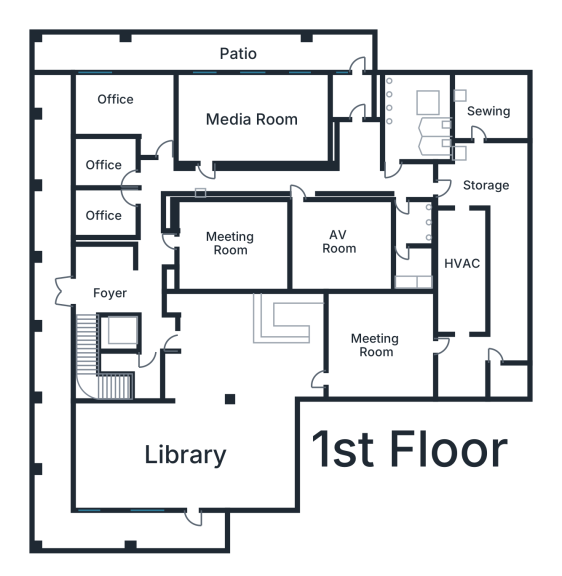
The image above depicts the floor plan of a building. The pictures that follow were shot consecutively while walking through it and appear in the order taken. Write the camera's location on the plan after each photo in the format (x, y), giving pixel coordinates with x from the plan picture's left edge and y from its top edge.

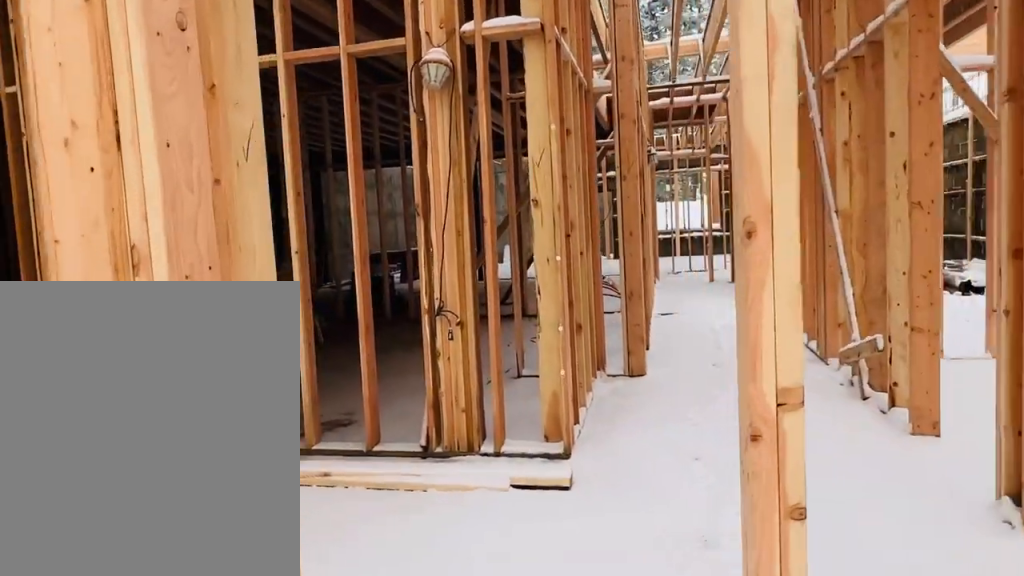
(144, 125)
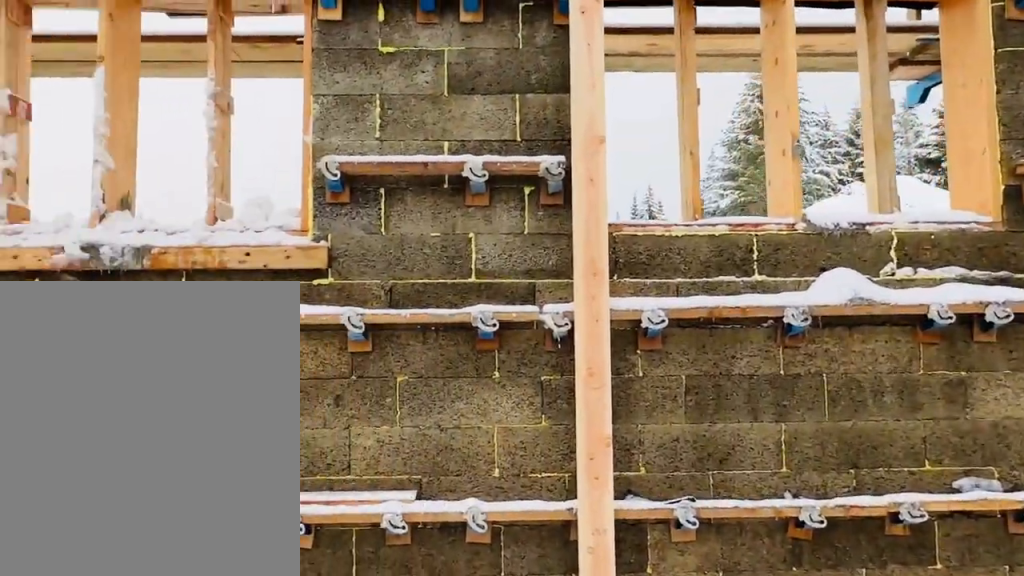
(312, 119)
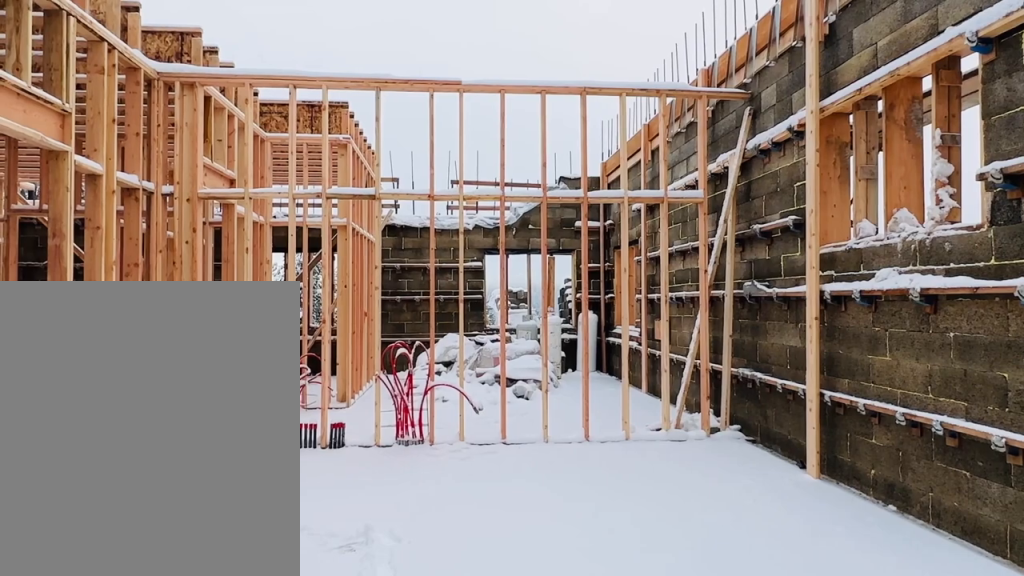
(314, 116)
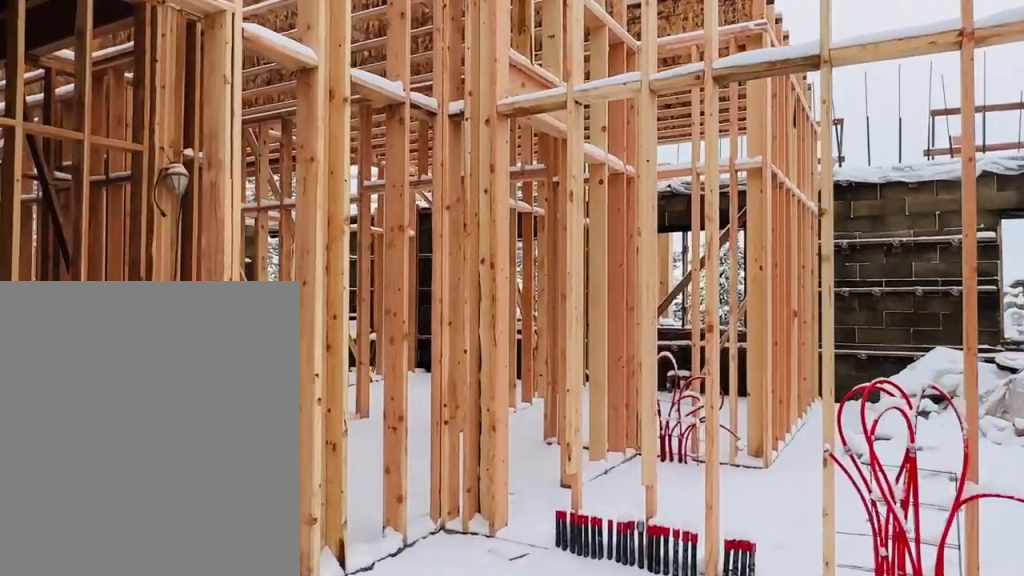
(246, 123)
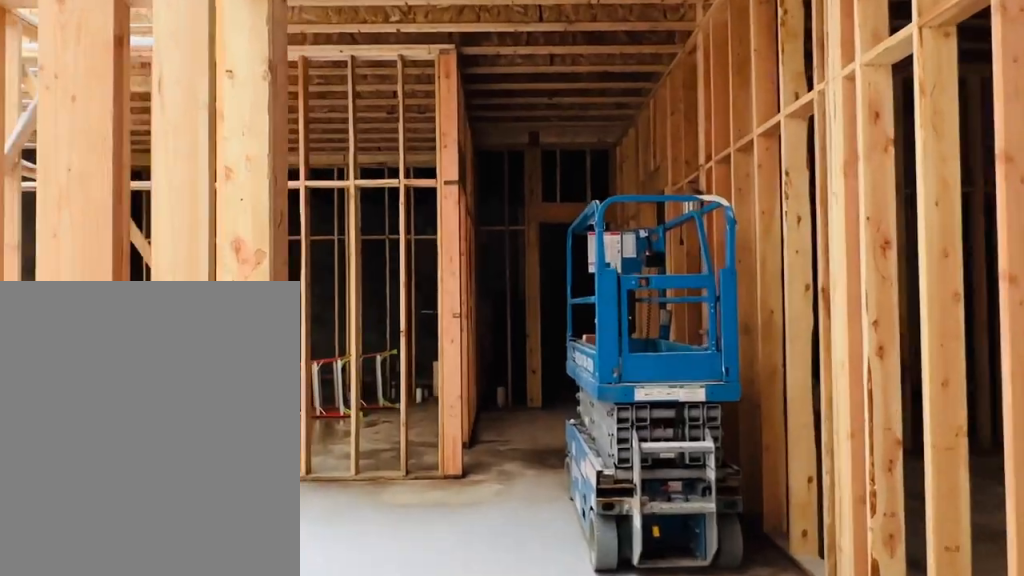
(299, 166)
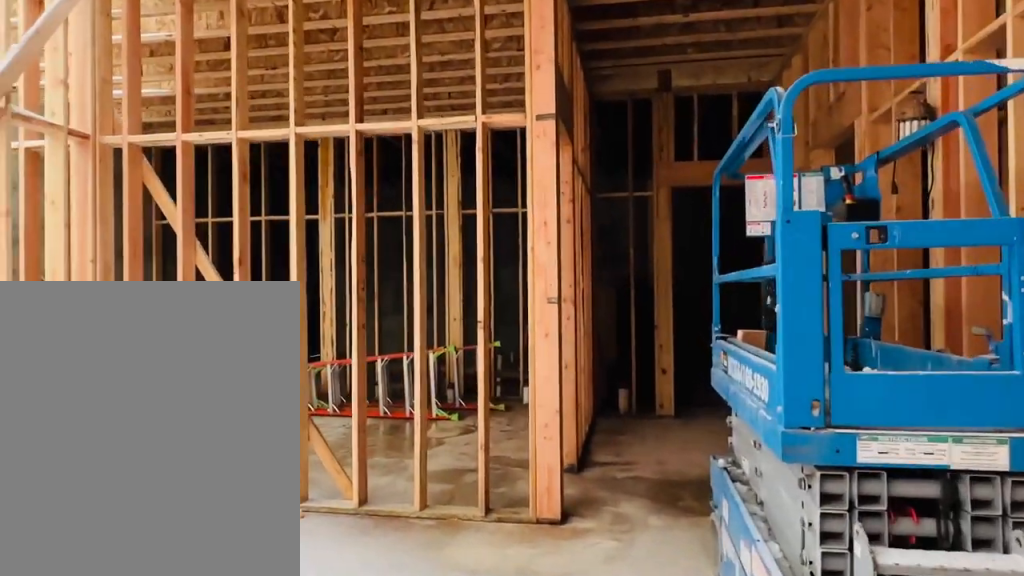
(336, 166)
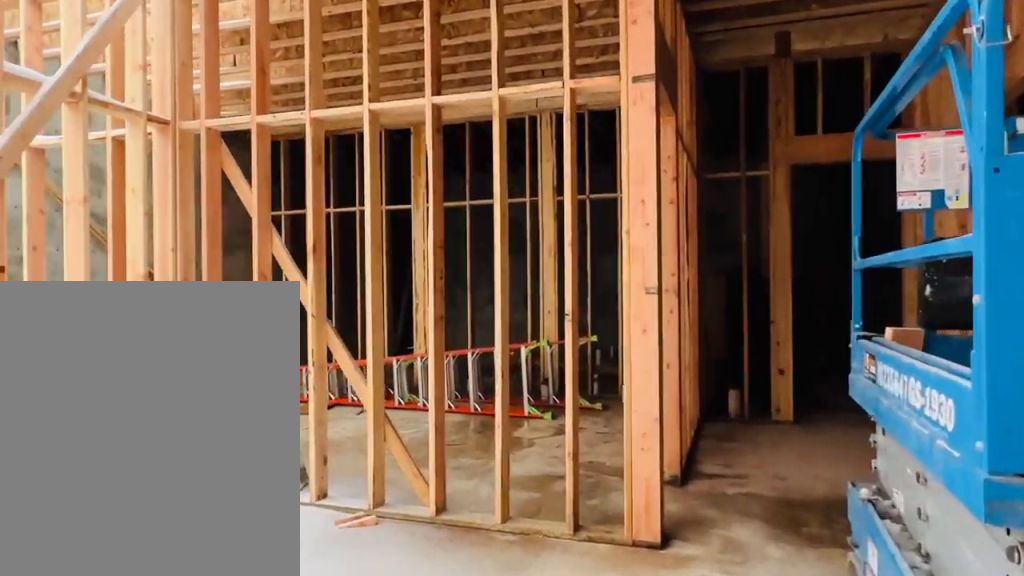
(344, 166)
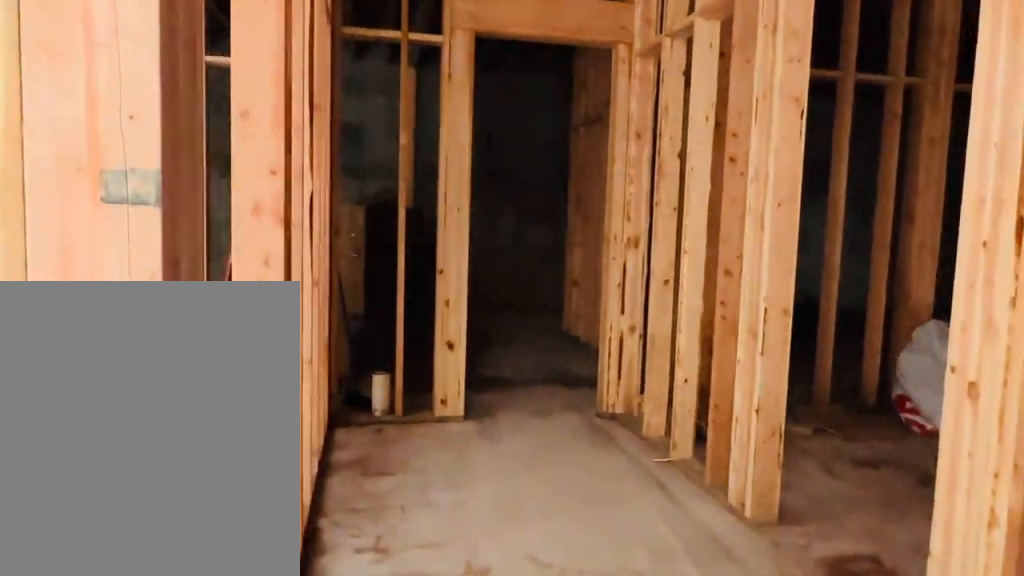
(377, 160)
